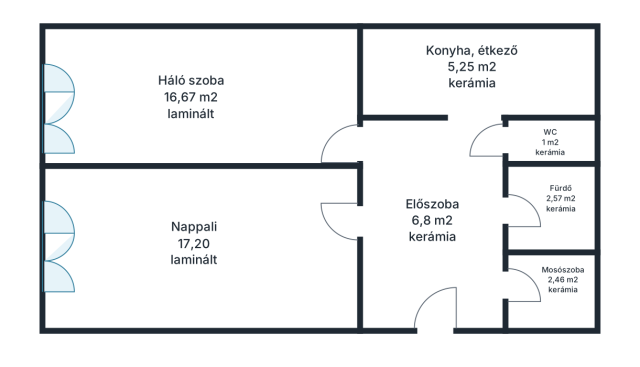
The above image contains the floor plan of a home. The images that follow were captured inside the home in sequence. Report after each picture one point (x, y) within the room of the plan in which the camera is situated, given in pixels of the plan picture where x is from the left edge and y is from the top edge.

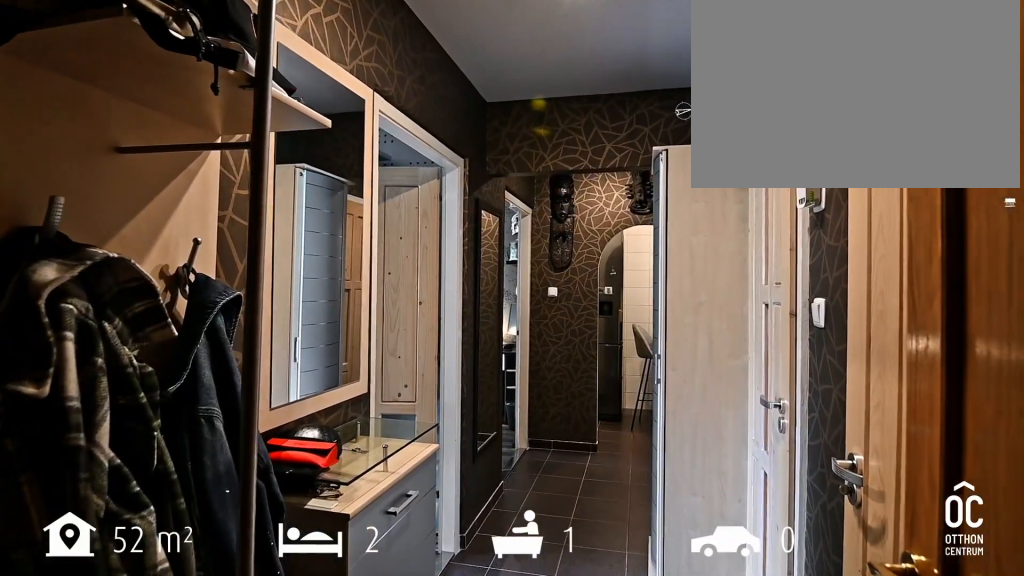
(432, 226)
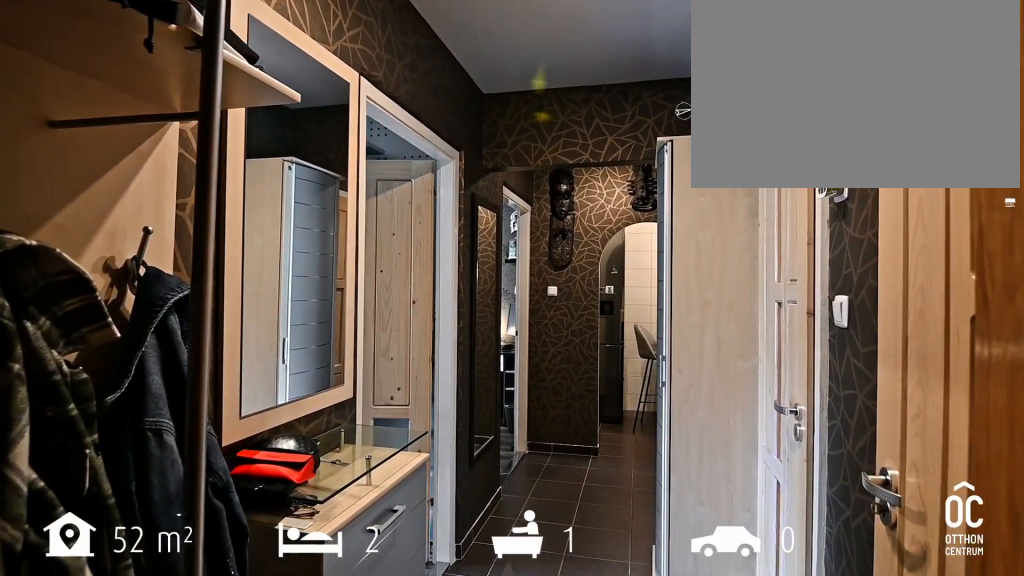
(432, 226)
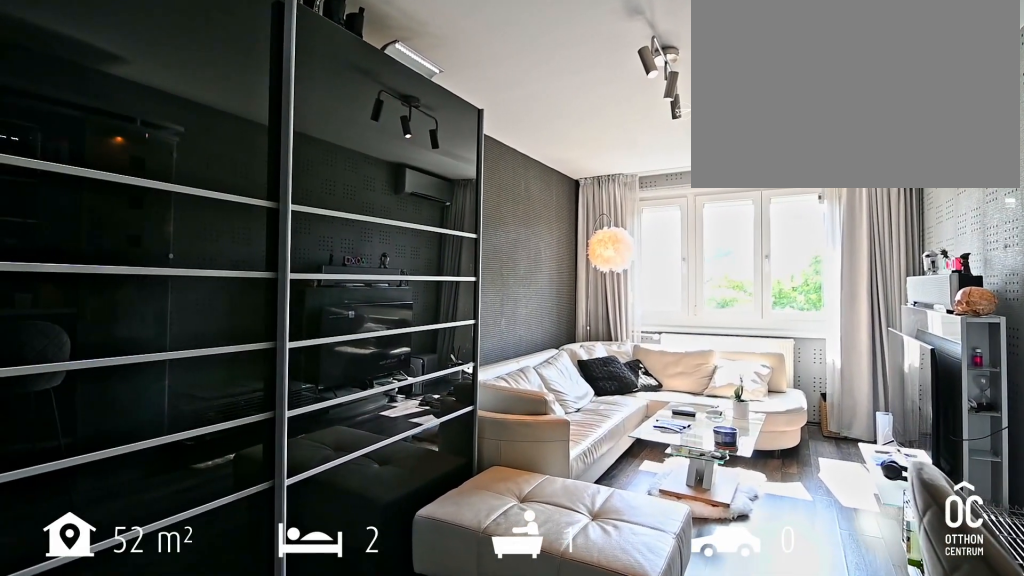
(192, 250)
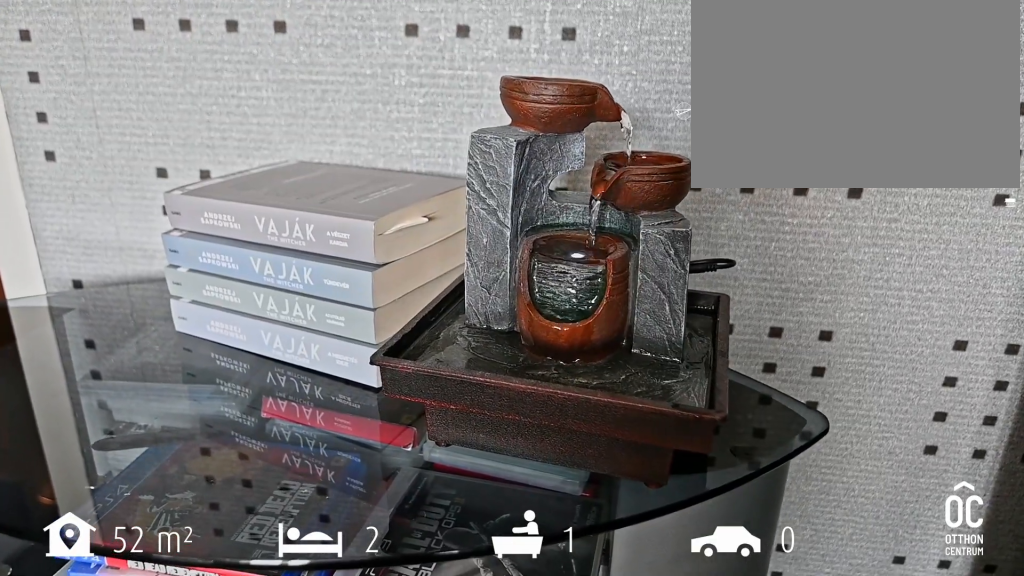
(192, 250)
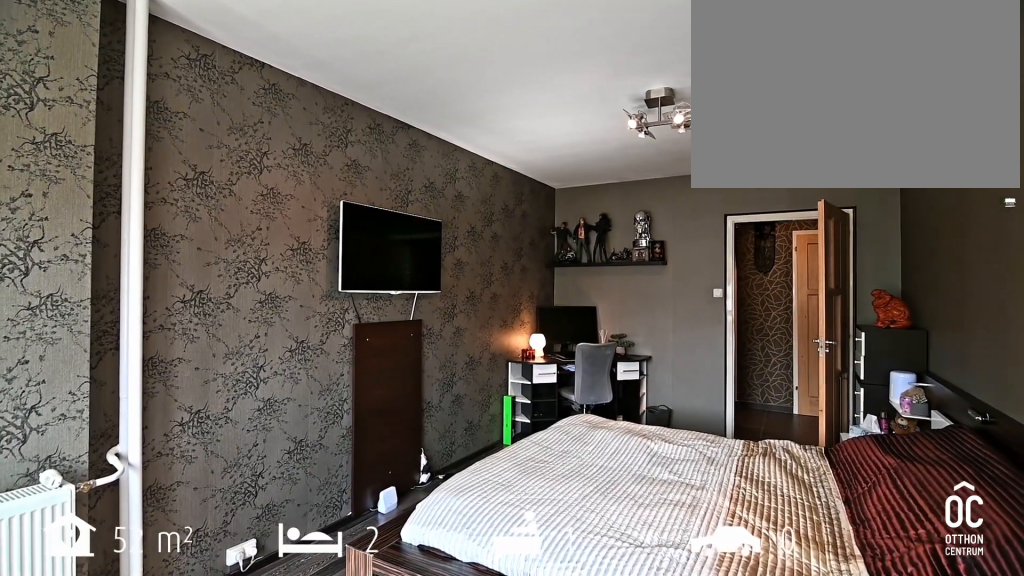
(192, 97)
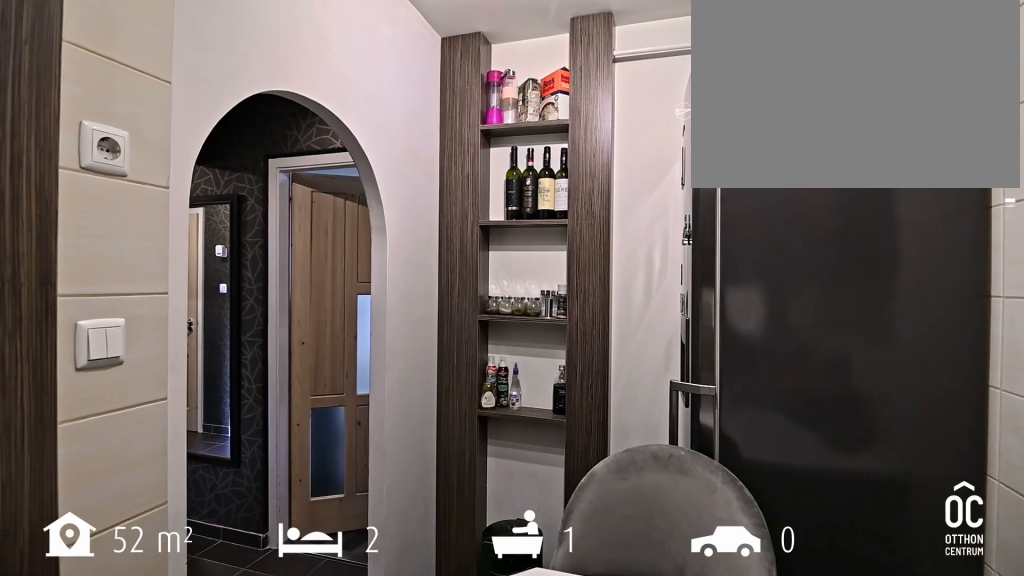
(470, 65)
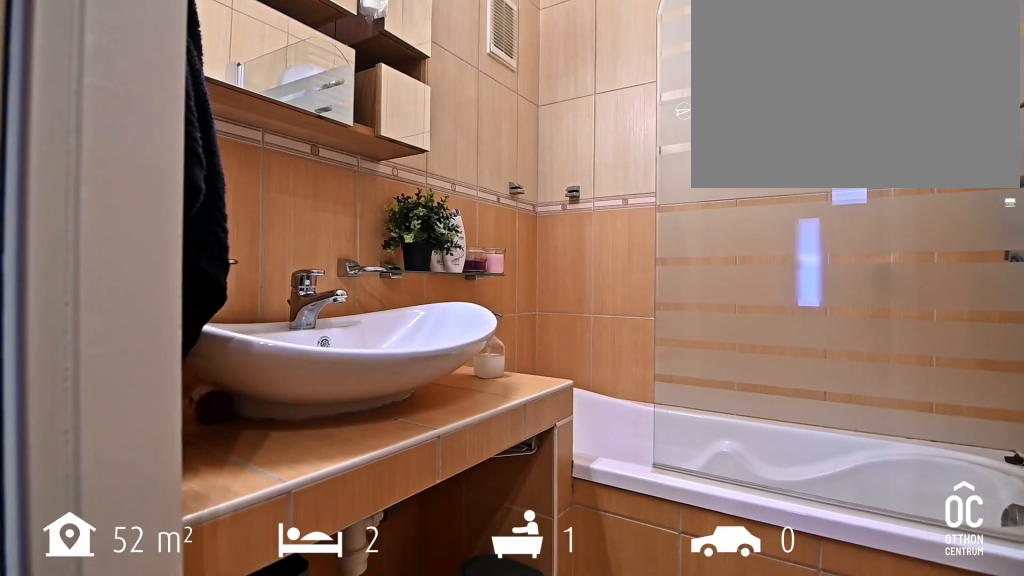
(550, 211)
